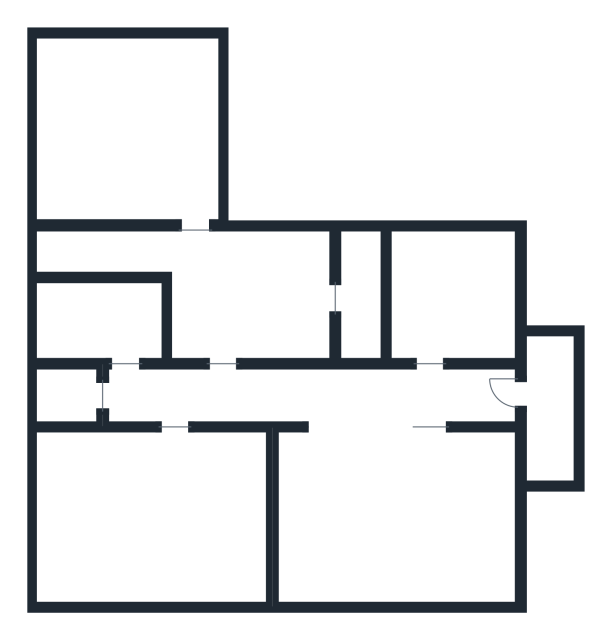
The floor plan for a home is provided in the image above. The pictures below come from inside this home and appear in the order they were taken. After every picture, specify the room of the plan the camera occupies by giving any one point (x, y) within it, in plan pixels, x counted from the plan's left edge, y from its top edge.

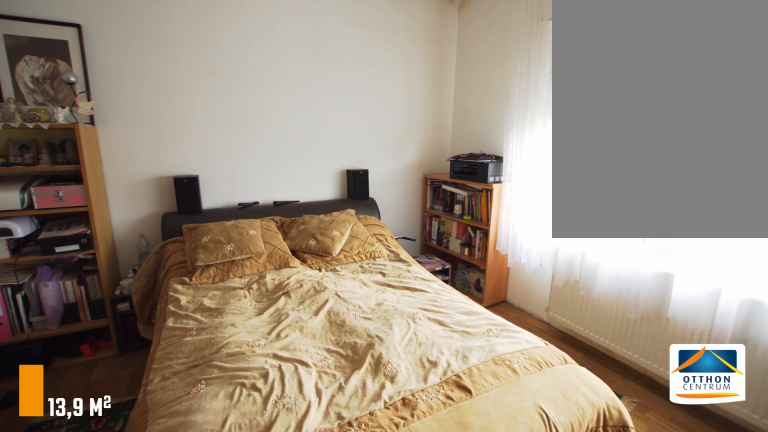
(401, 513)
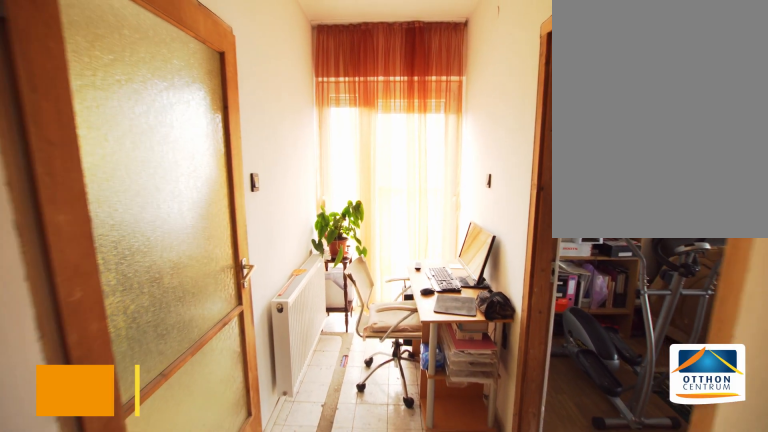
(457, 399)
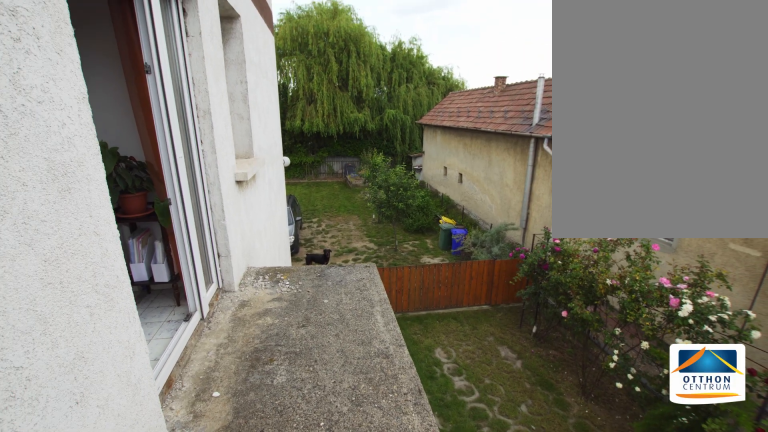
(551, 400)
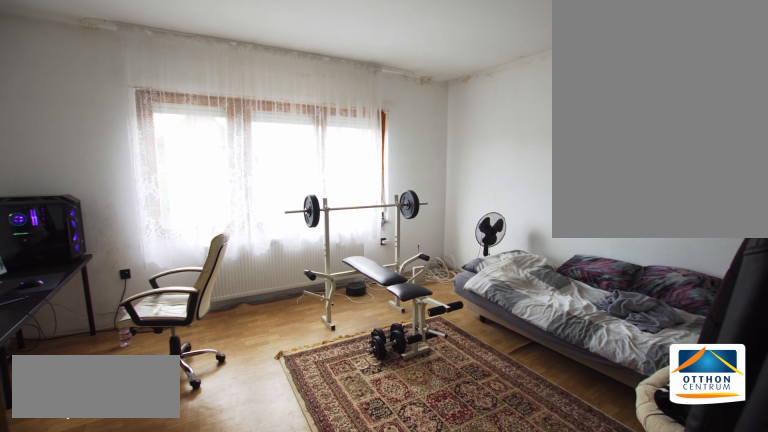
(147, 520)
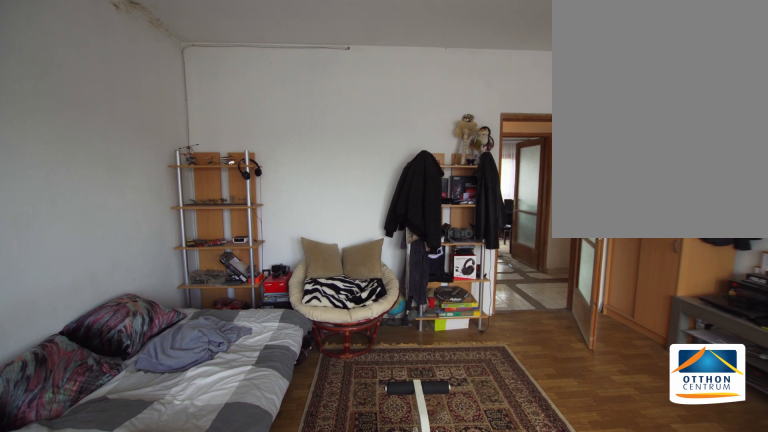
(147, 520)
